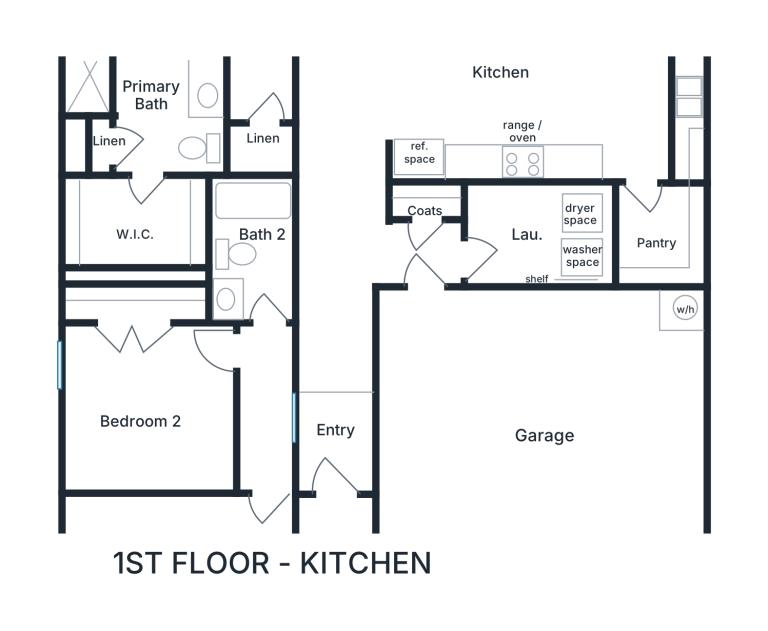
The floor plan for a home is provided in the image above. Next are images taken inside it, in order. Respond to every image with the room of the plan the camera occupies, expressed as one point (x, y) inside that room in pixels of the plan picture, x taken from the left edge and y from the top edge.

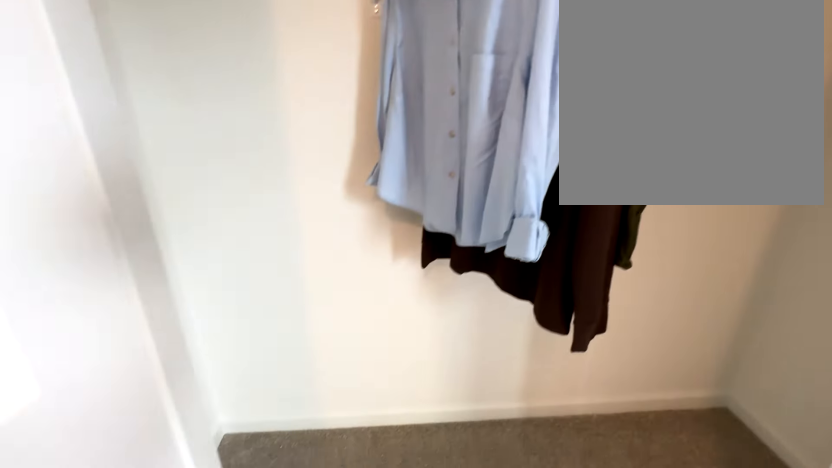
(176, 420)
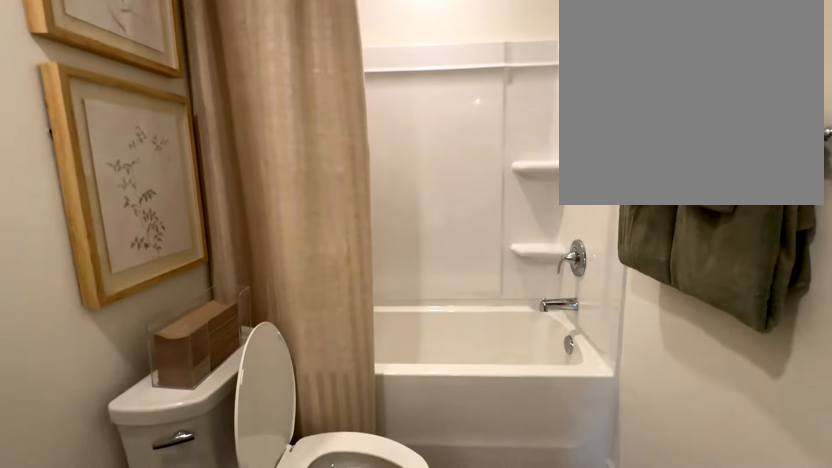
(253, 247)
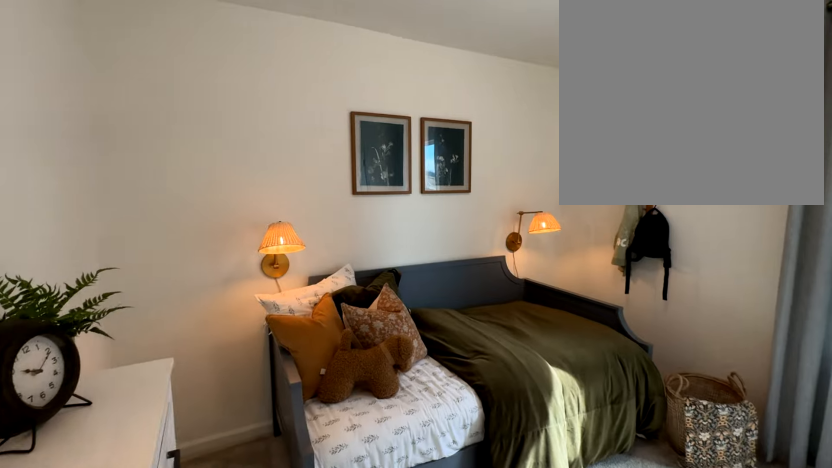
(148, 406)
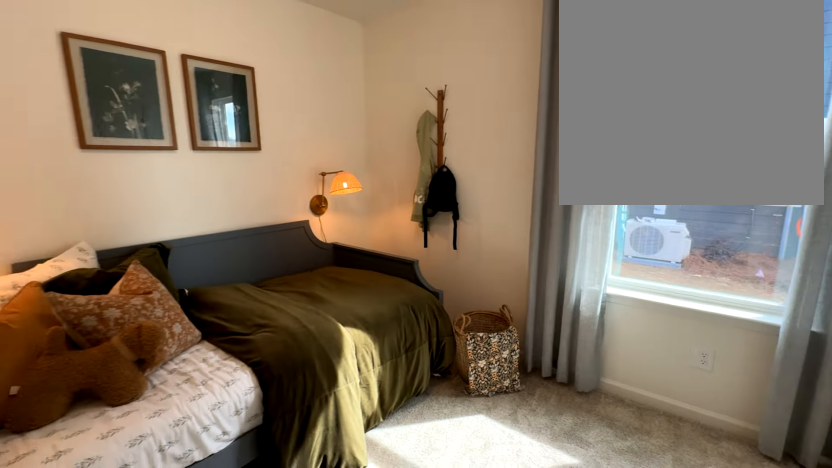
(148, 406)
